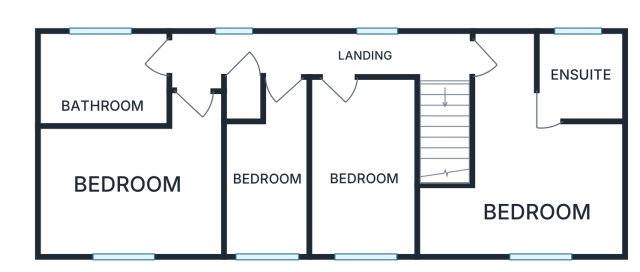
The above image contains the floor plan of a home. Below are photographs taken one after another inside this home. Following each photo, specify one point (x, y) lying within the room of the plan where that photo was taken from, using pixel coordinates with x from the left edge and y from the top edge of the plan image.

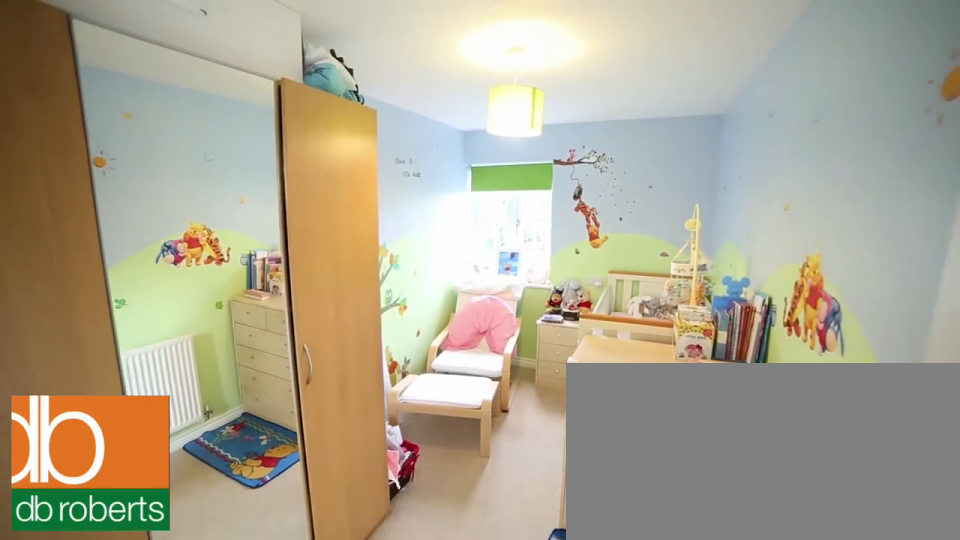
(363, 168)
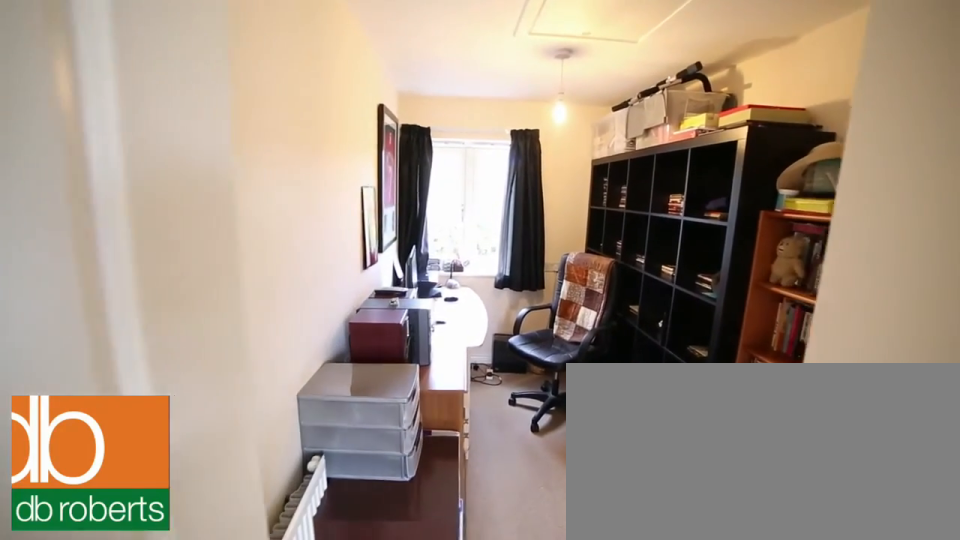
(263, 191)
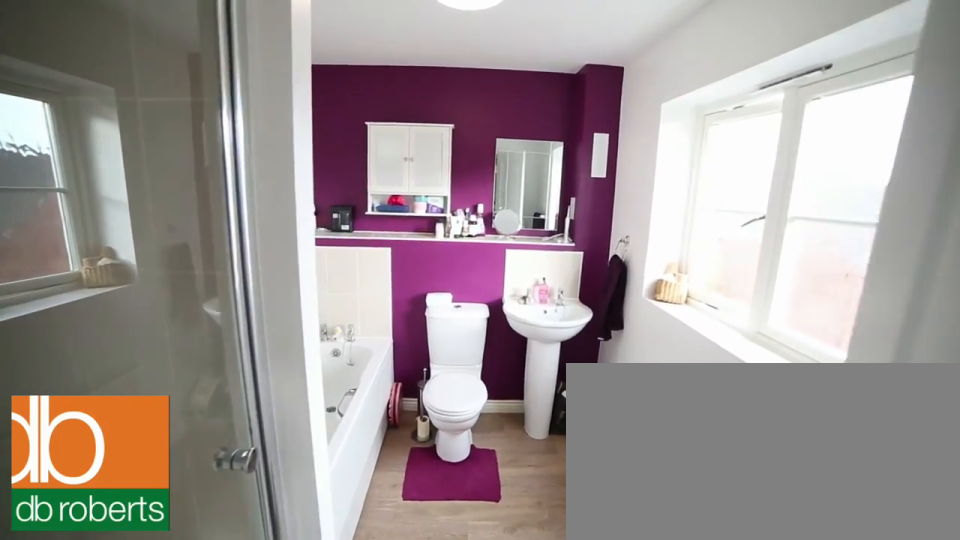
(101, 80)
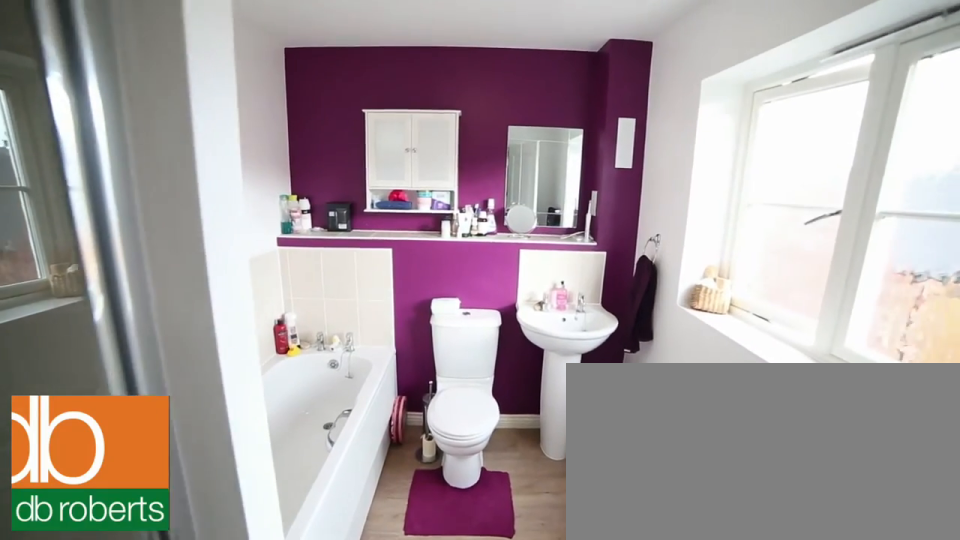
(101, 80)
